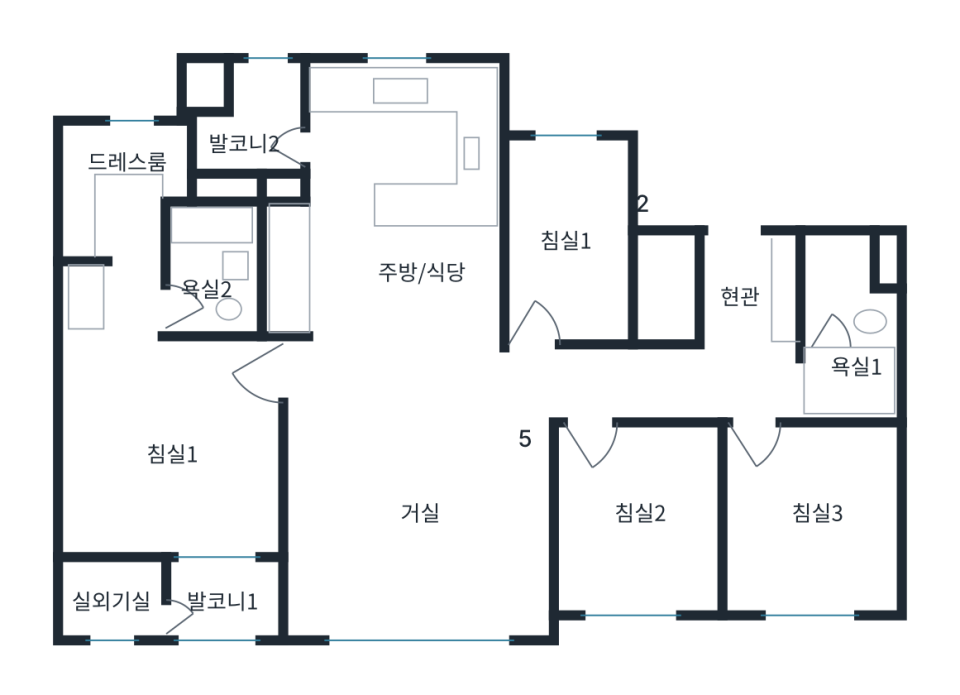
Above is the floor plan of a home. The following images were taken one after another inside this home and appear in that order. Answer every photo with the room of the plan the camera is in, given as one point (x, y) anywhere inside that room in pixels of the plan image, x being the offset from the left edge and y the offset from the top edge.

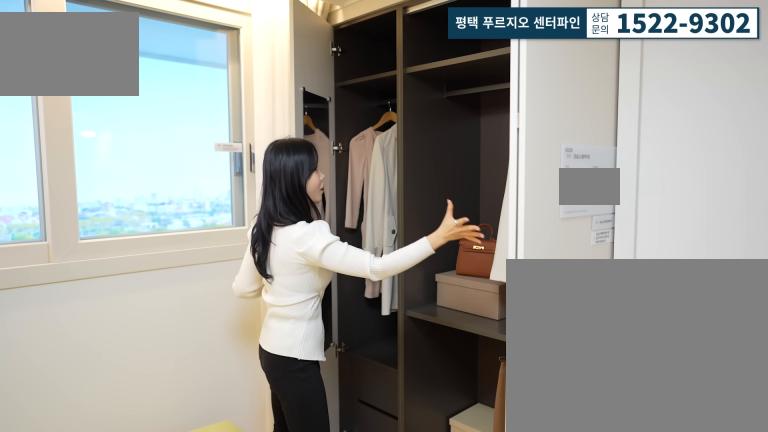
(815, 523)
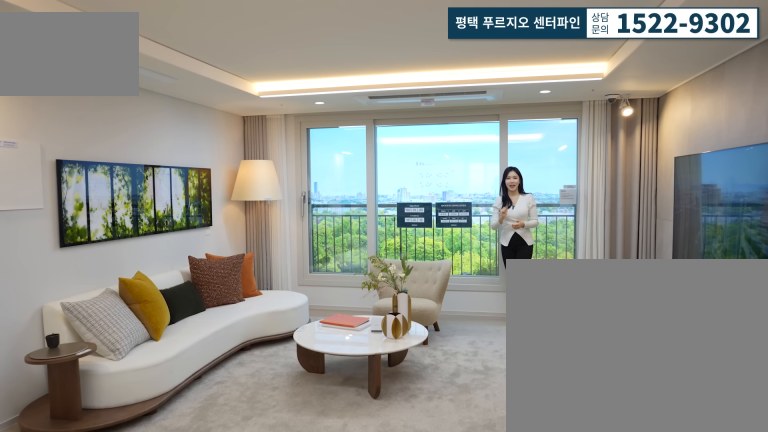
(411, 535)
